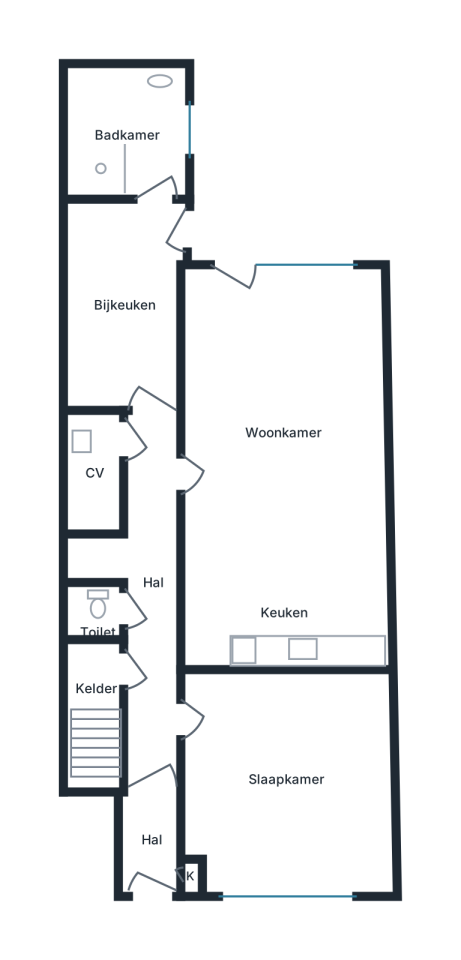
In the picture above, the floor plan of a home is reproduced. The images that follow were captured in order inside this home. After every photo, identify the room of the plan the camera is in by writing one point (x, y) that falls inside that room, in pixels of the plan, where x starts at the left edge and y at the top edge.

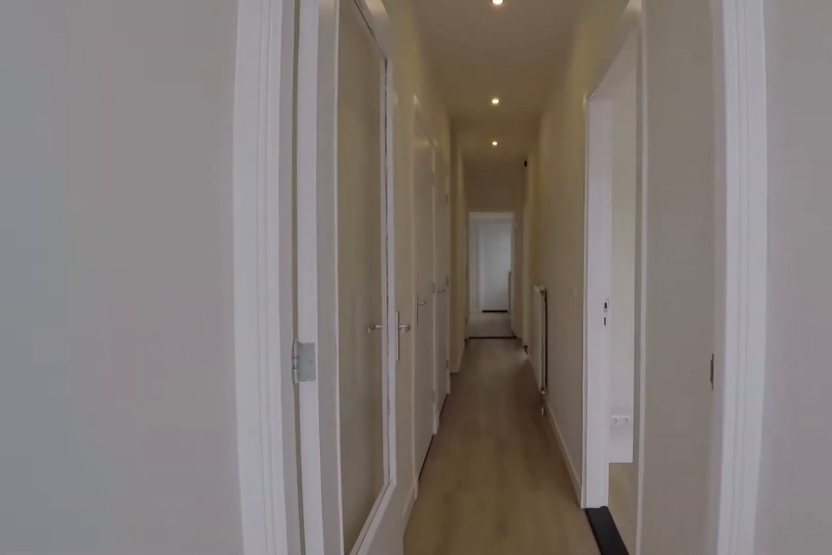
(151, 837)
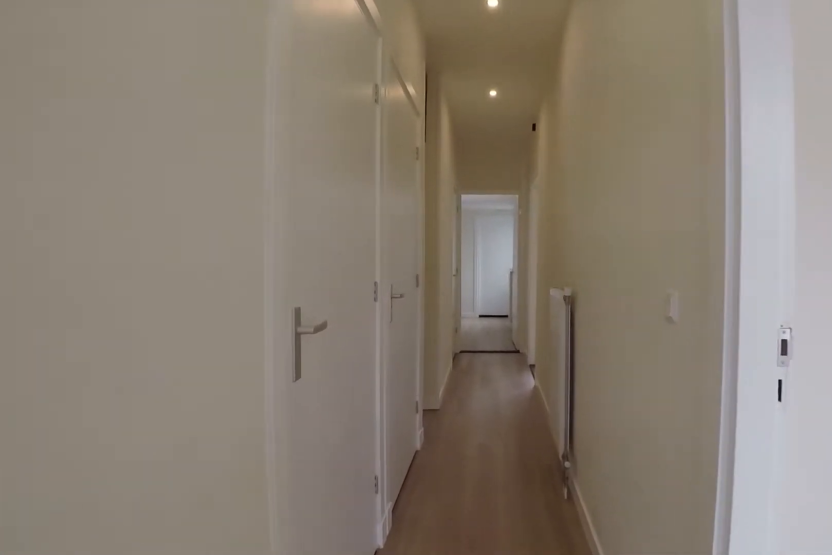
(146, 595)
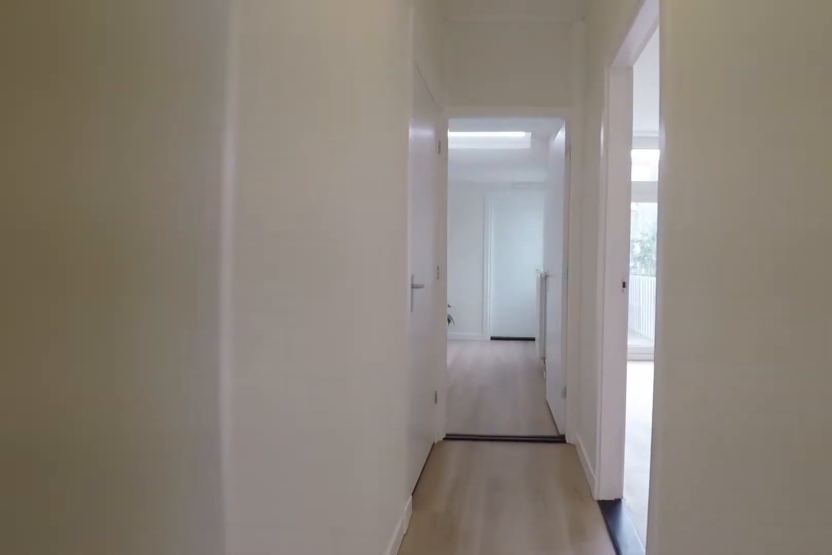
(146, 595)
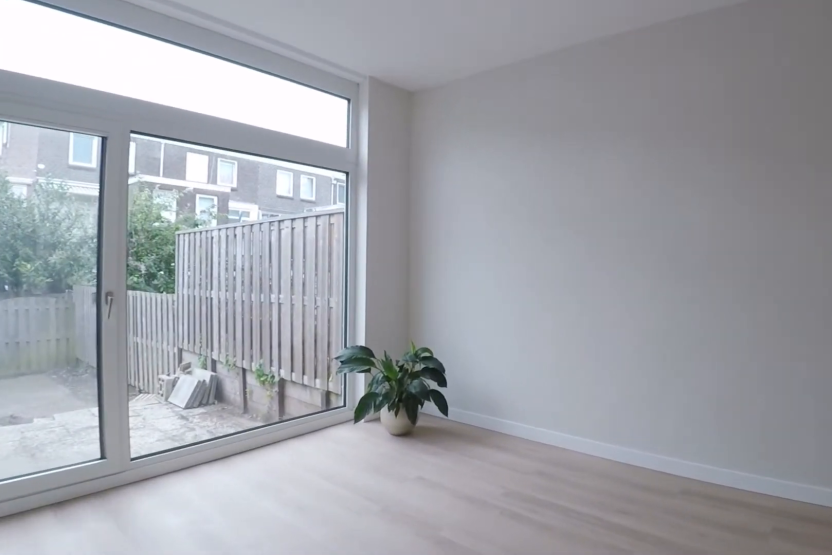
(282, 469)
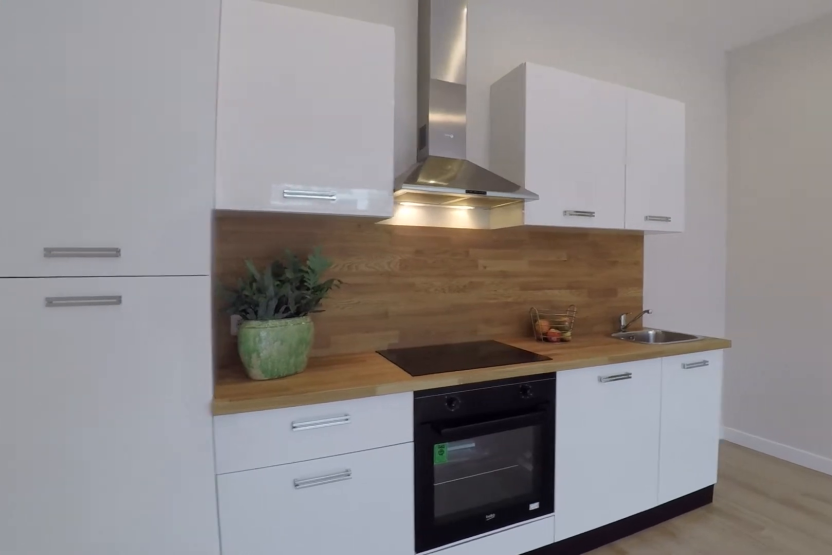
(282, 469)
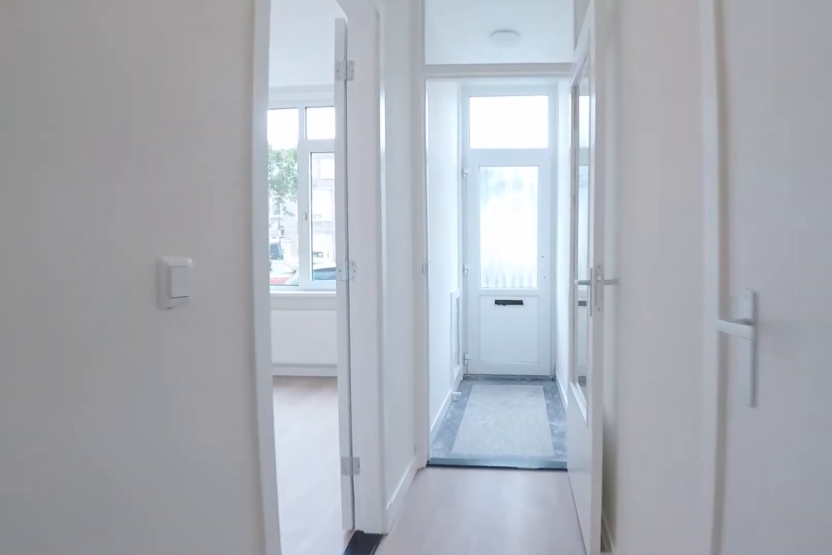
(146, 595)
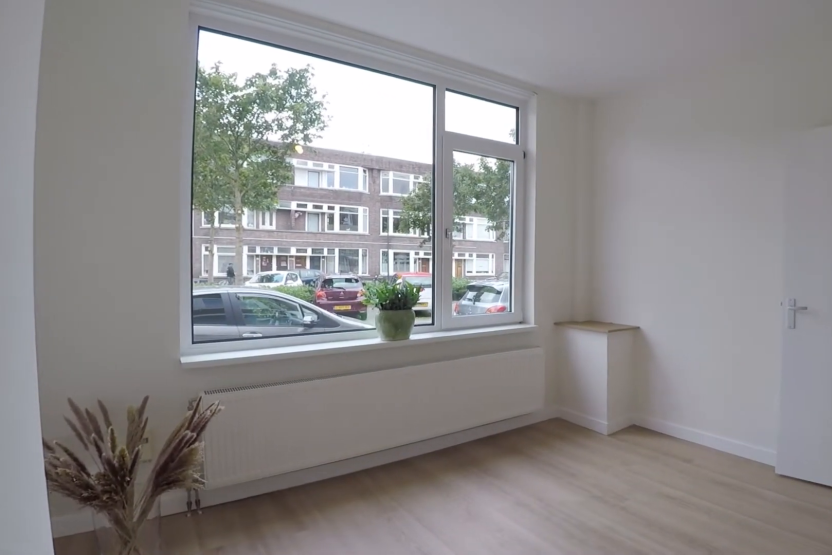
(286, 780)
